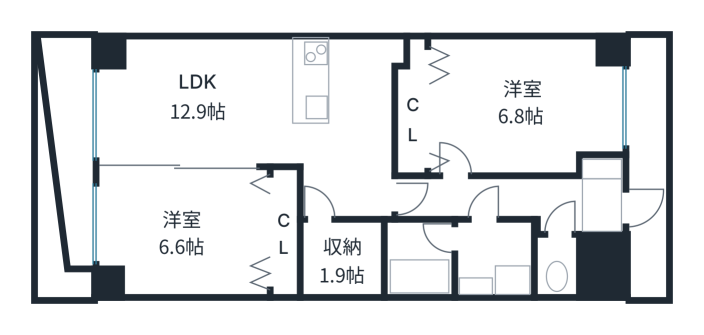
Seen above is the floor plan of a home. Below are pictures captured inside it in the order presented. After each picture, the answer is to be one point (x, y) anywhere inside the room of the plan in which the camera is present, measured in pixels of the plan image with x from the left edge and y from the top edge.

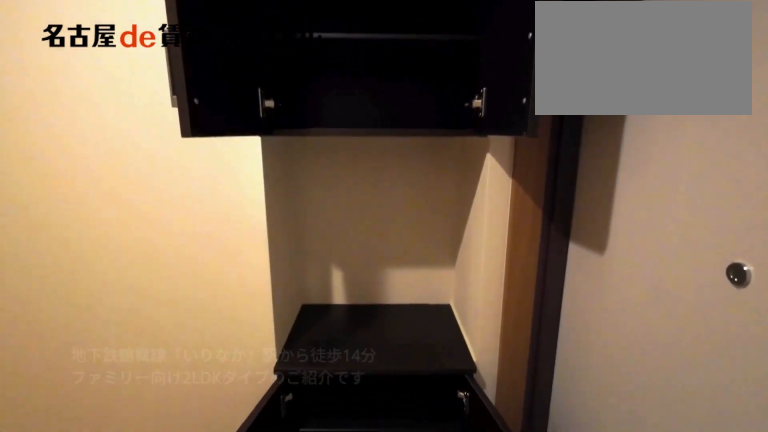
(601, 196)
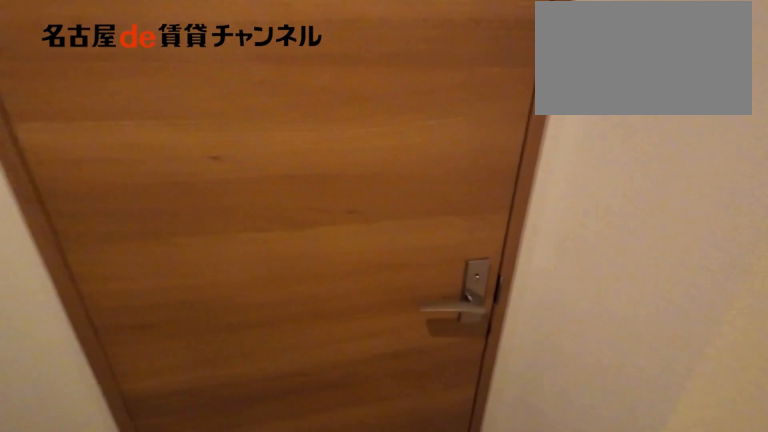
(494, 199)
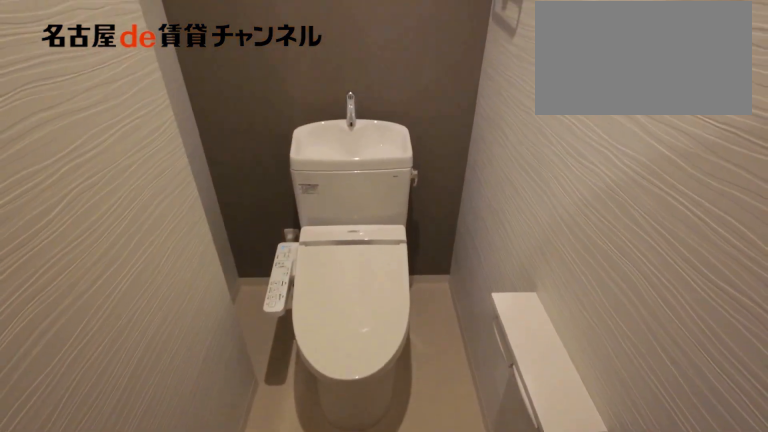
(556, 266)
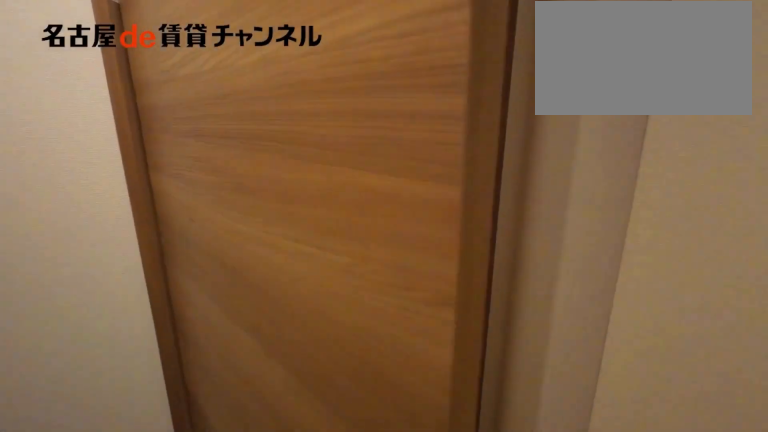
(556, 266)
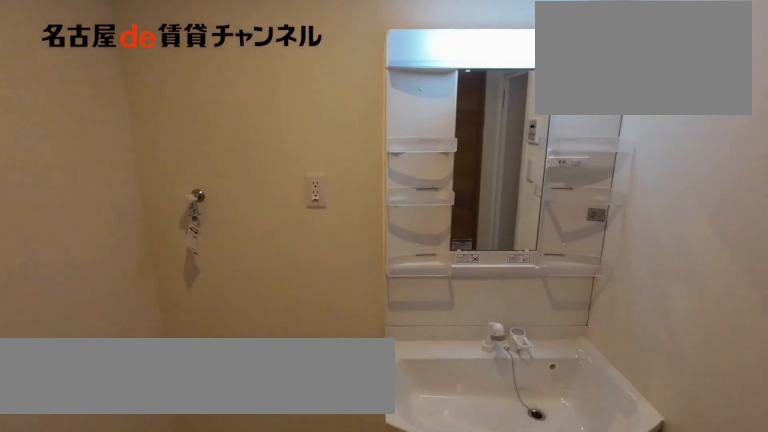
(495, 258)
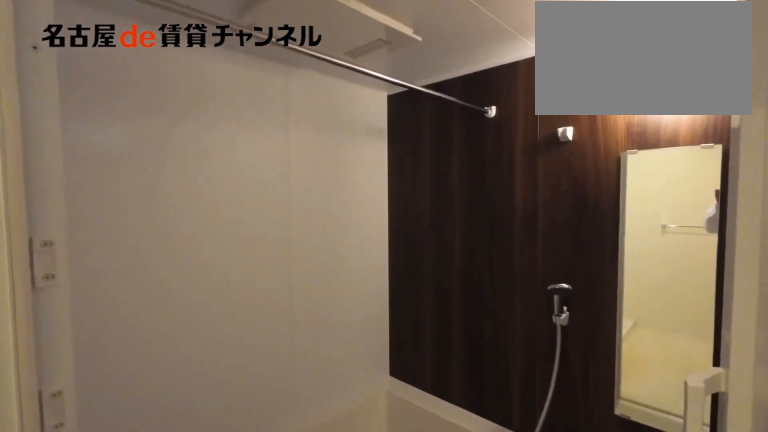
(418, 258)
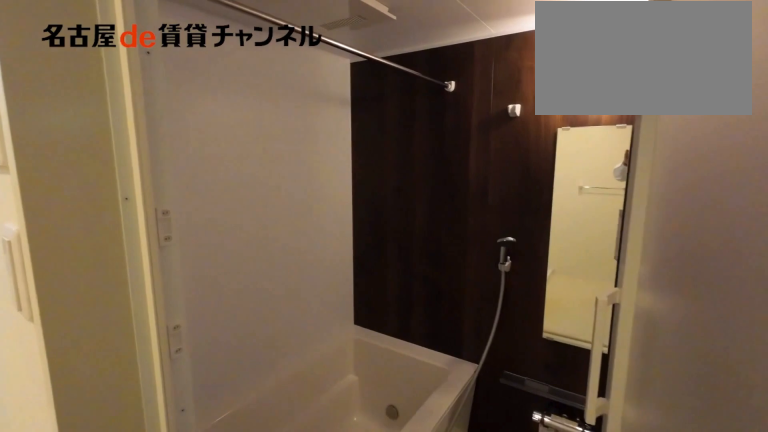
(418, 258)
